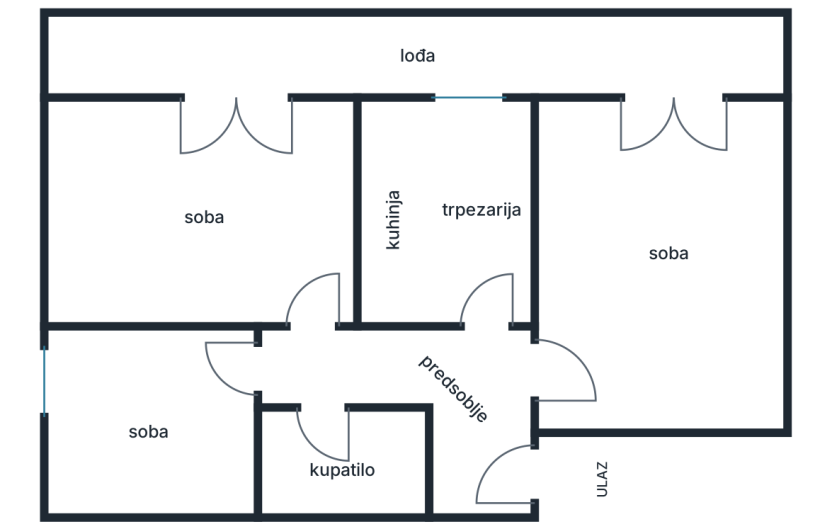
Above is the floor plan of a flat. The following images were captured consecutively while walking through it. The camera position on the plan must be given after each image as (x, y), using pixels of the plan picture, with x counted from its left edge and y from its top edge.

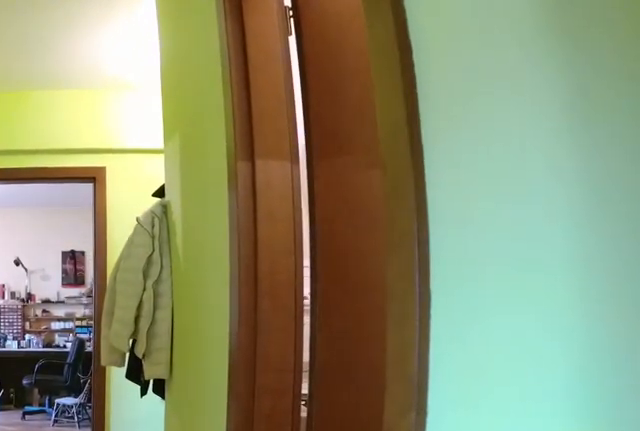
(250, 366)
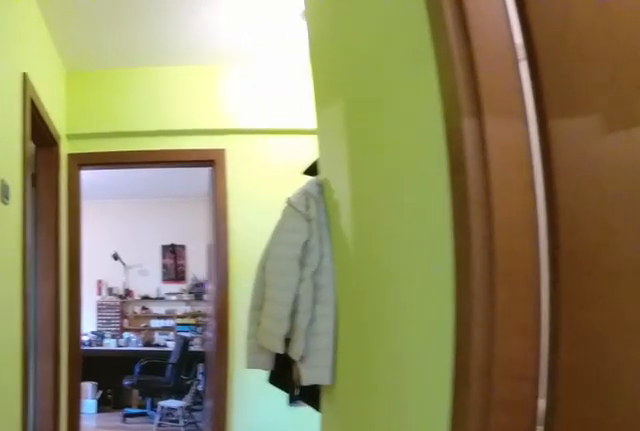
(268, 366)
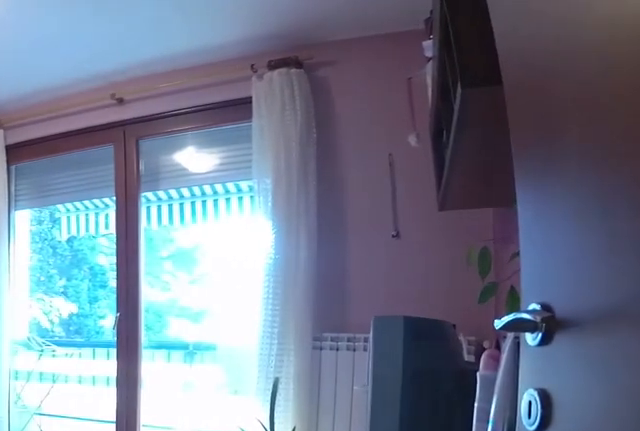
(291, 347)
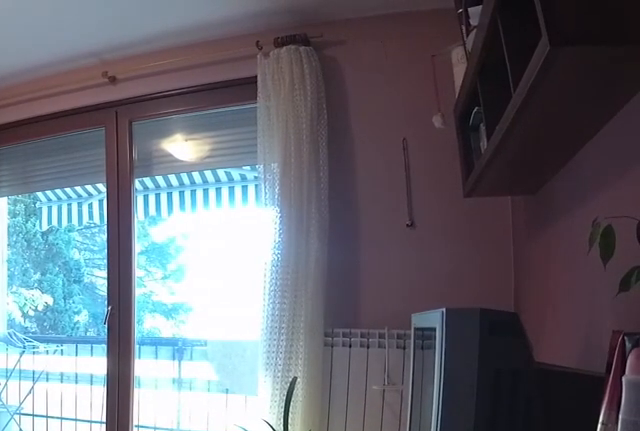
(295, 341)
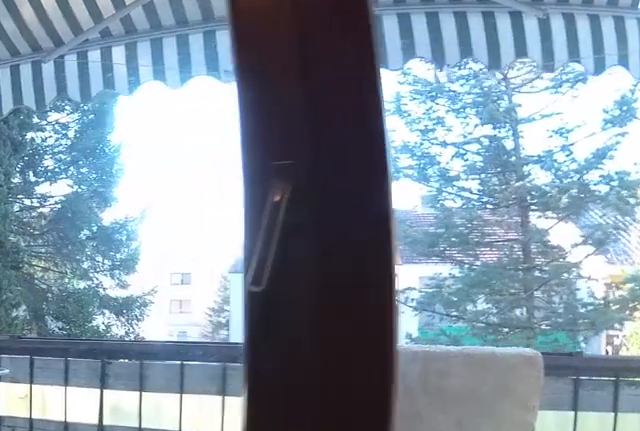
(134, 181)
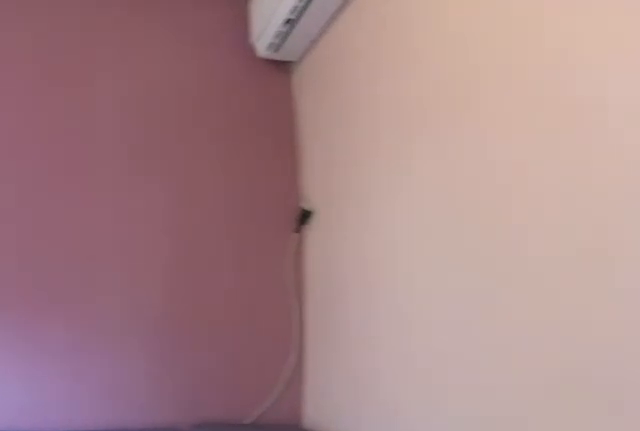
(108, 126)
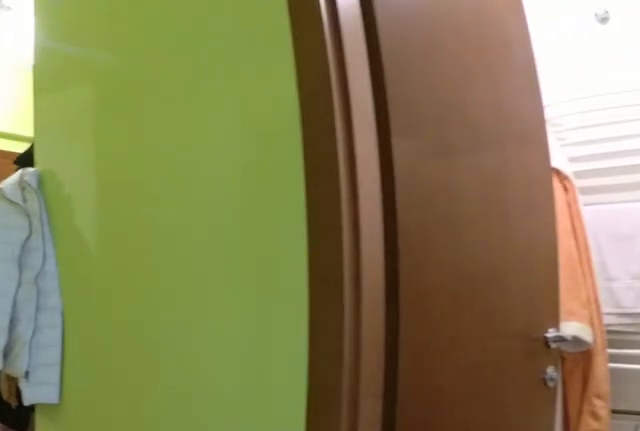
(293, 360)
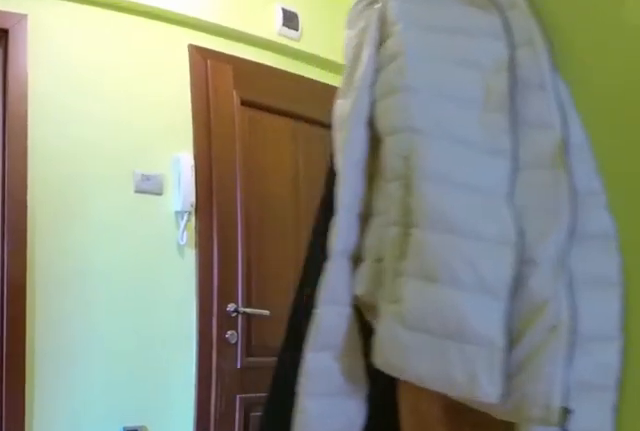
(387, 367)
